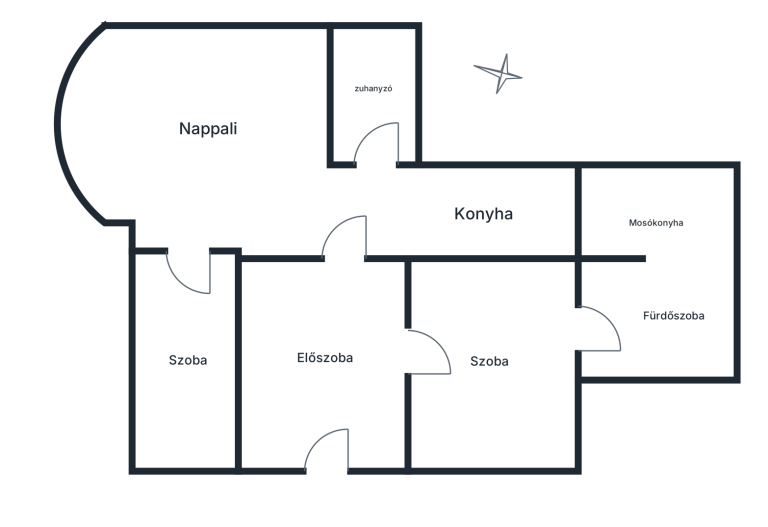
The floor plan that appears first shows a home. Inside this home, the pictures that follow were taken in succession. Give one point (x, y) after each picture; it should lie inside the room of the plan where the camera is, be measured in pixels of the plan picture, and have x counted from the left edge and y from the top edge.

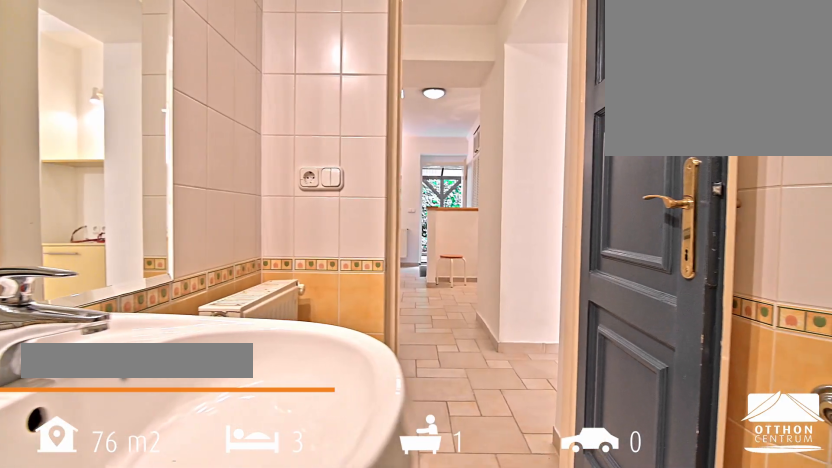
(376, 92)
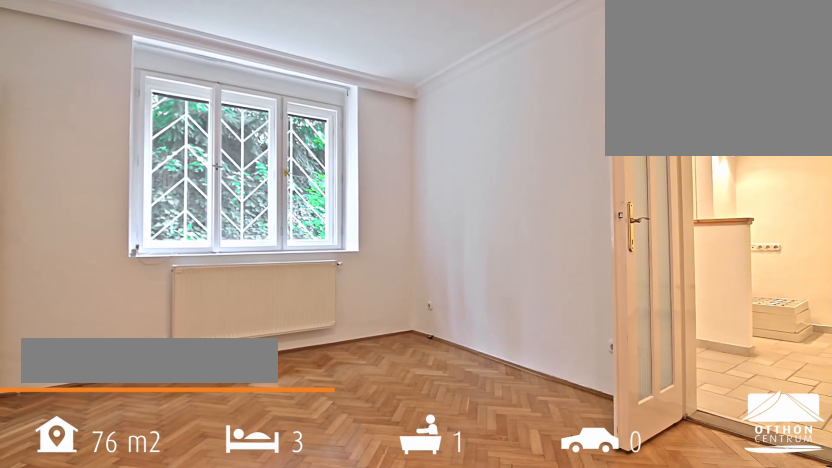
(498, 364)
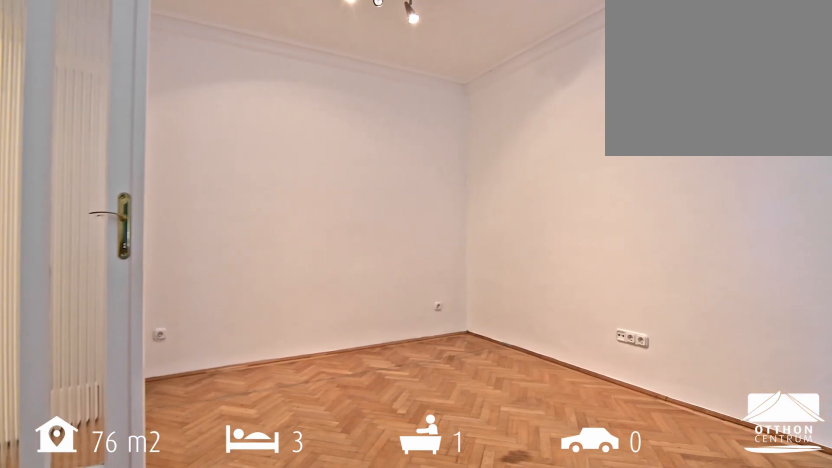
(498, 364)
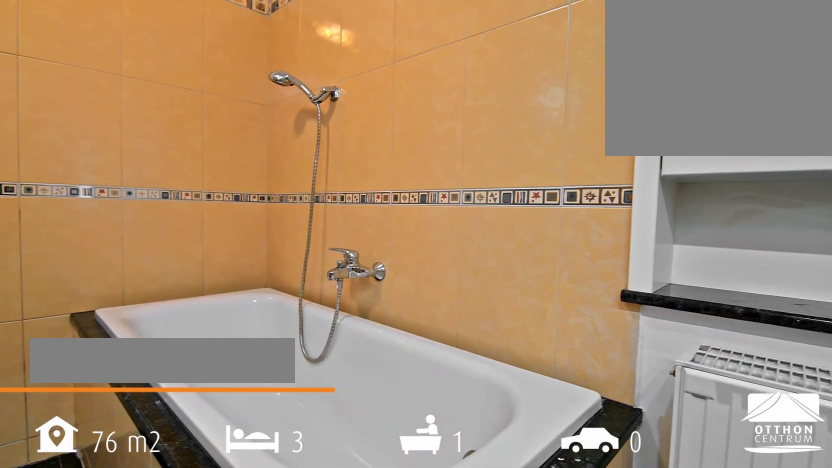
(664, 319)
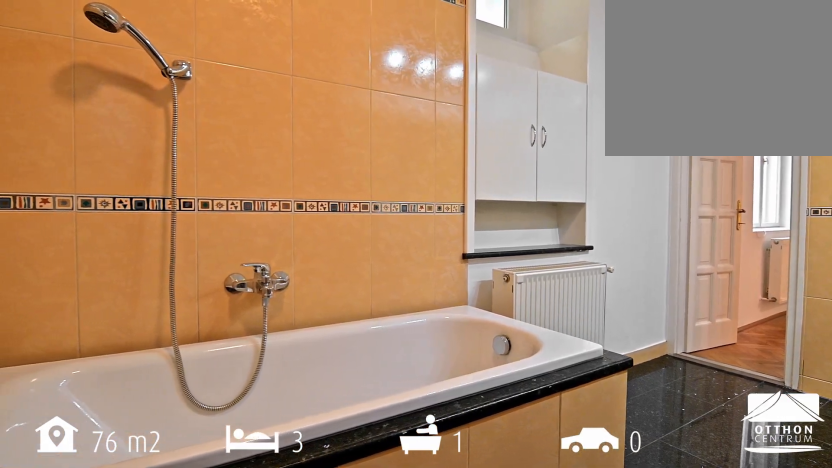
(664, 319)
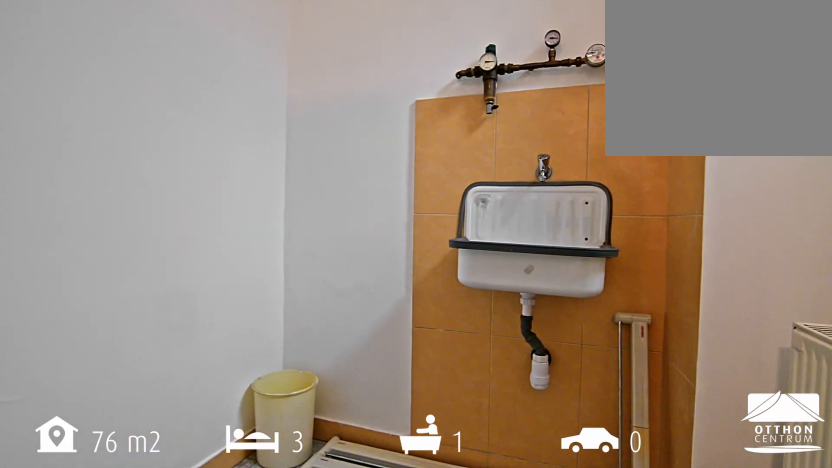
(636, 214)
